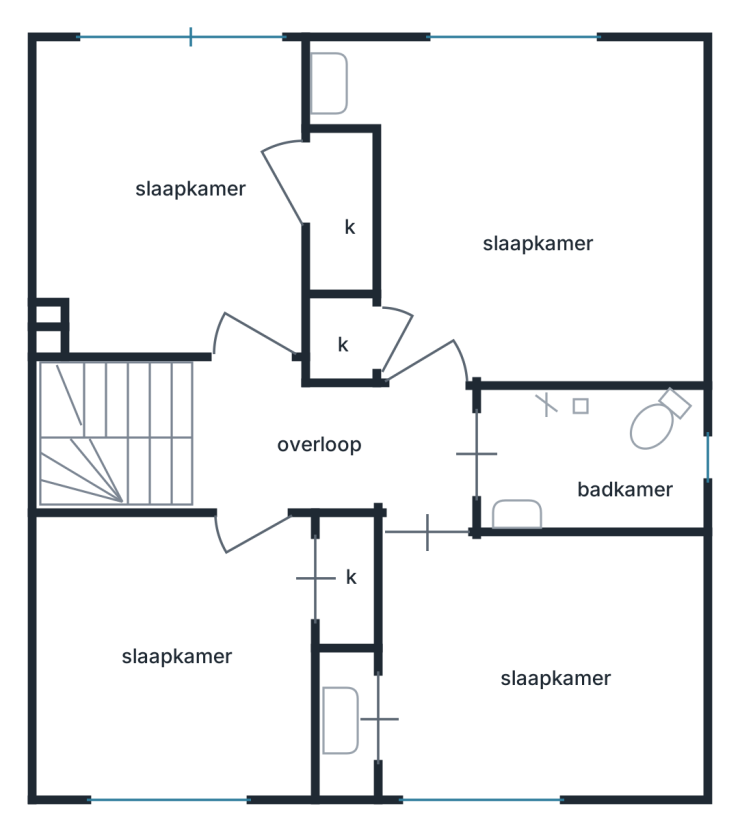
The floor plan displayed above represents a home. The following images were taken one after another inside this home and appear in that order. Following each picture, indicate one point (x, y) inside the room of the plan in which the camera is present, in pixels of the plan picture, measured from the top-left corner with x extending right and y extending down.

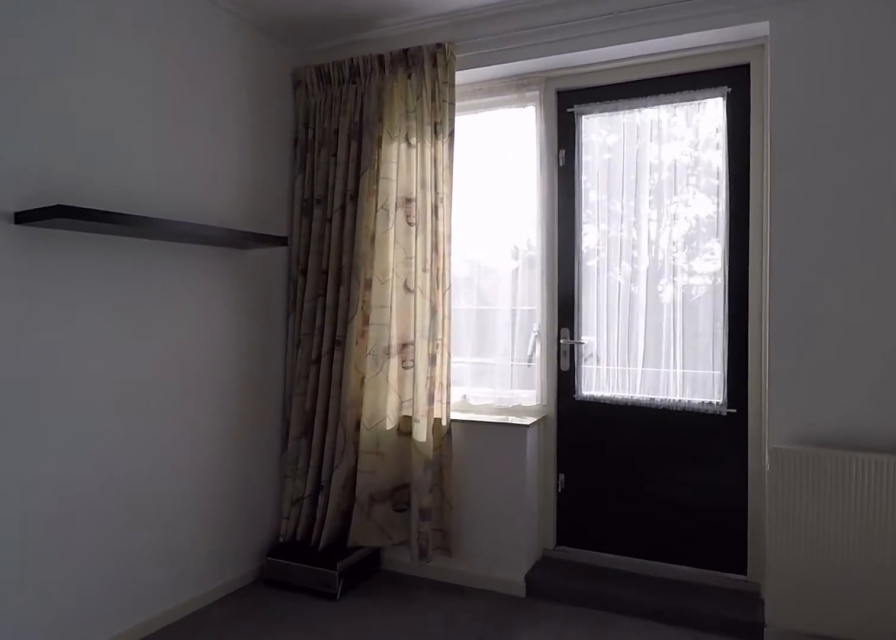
(173, 198)
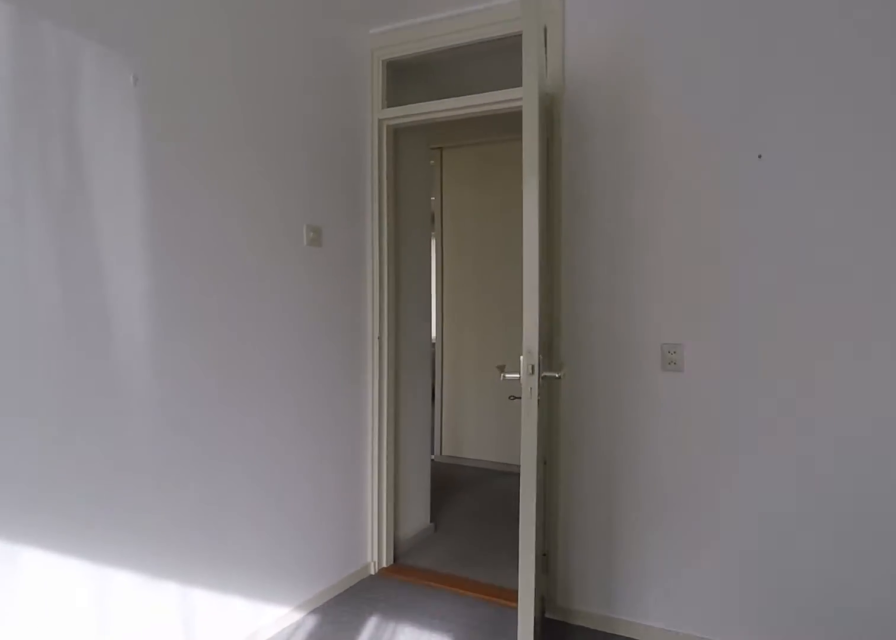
(173, 198)
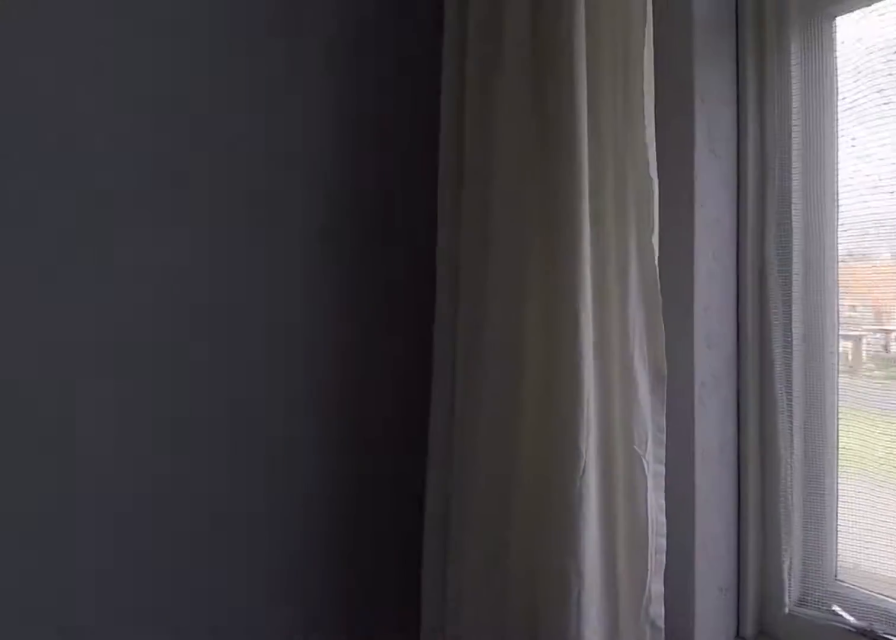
(175, 654)
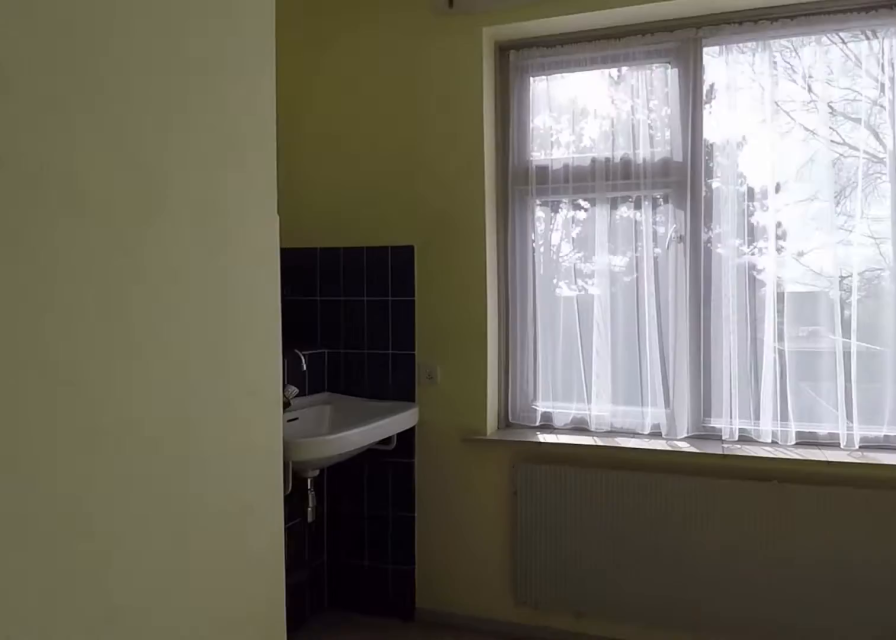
(528, 209)
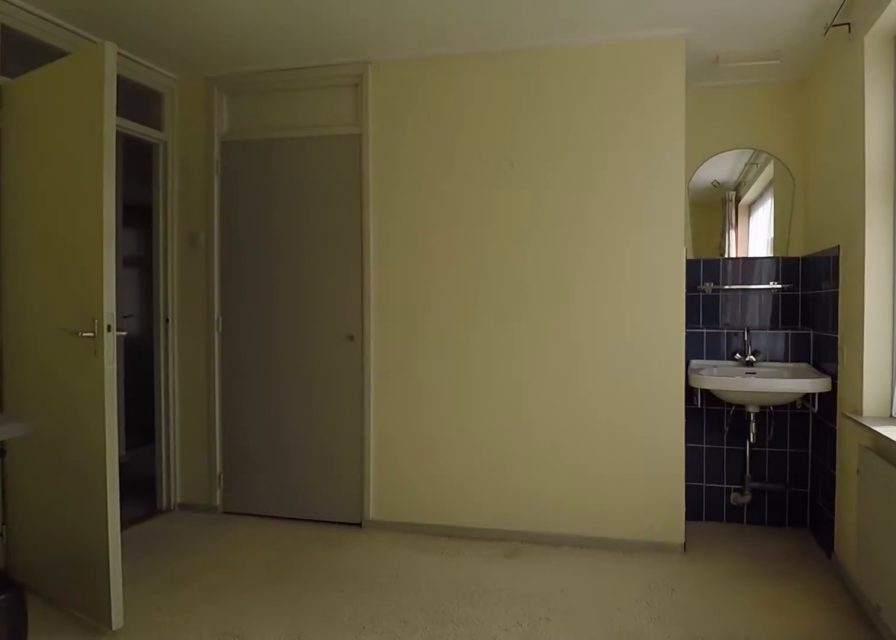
(528, 209)
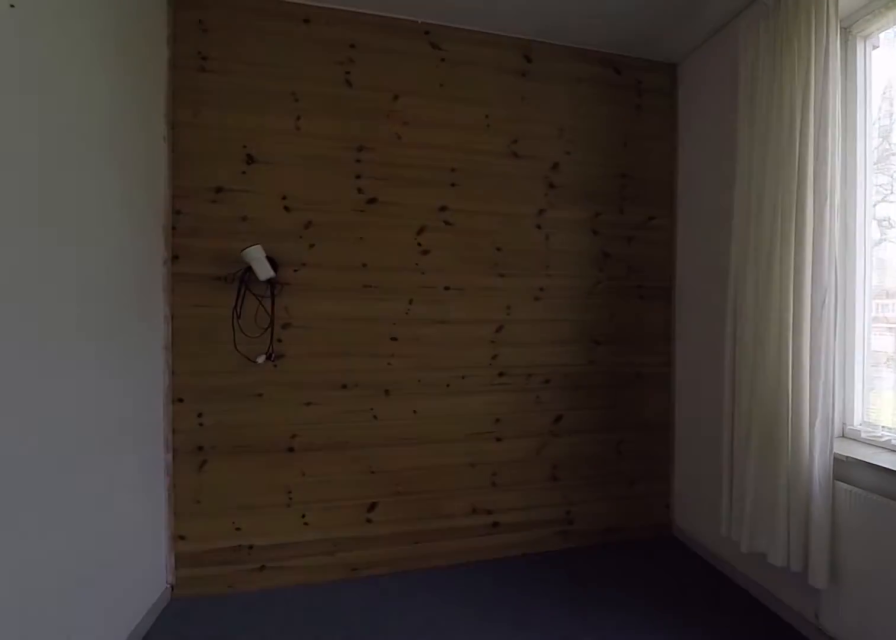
(543, 663)
